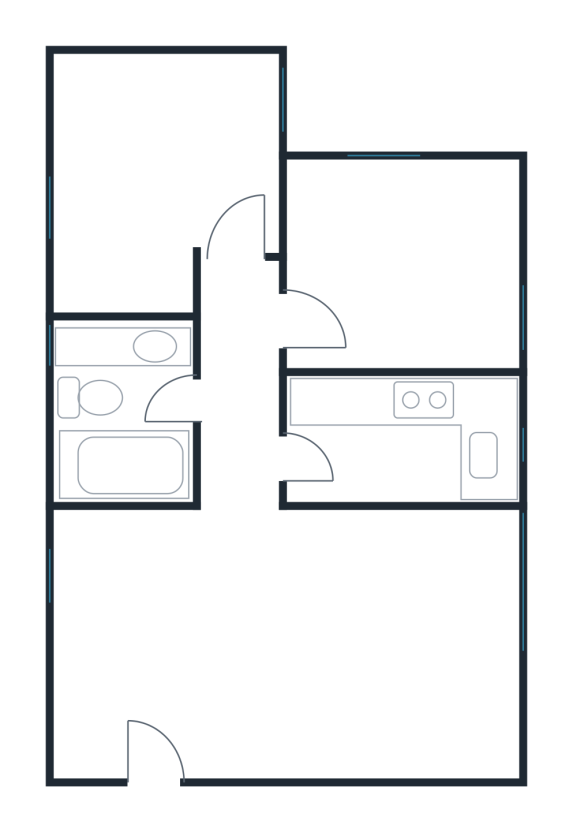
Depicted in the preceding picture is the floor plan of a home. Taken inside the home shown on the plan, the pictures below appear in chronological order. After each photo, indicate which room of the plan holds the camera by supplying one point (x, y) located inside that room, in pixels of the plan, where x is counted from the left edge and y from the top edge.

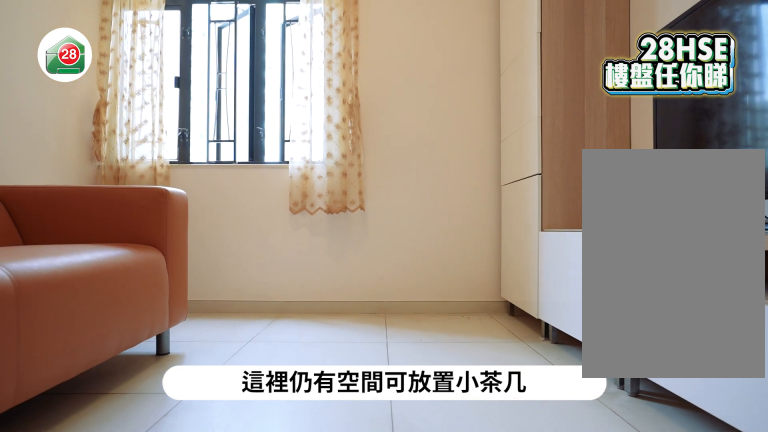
(252, 640)
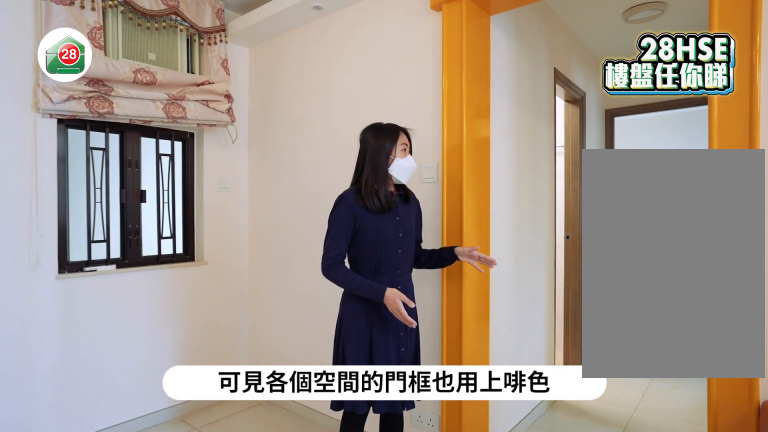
(253, 641)
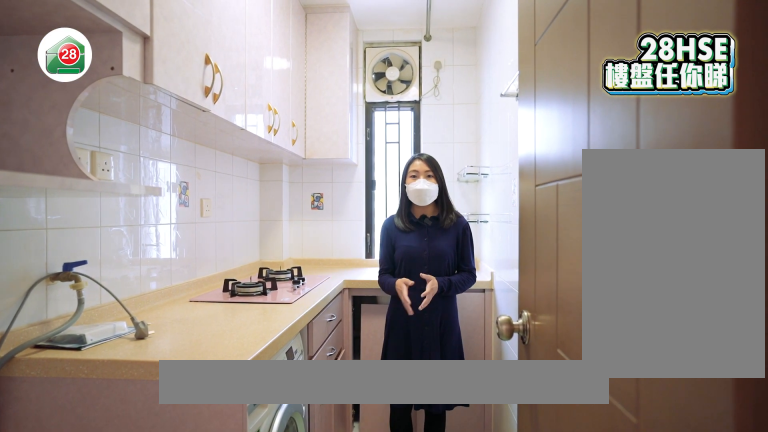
(360, 437)
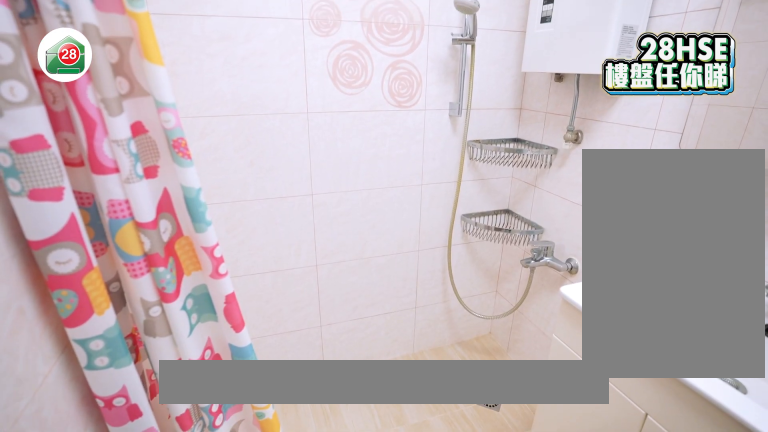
(143, 418)
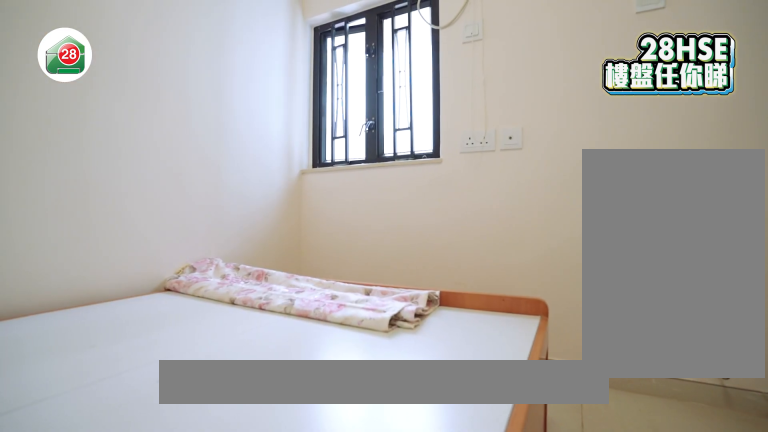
(143, 161)
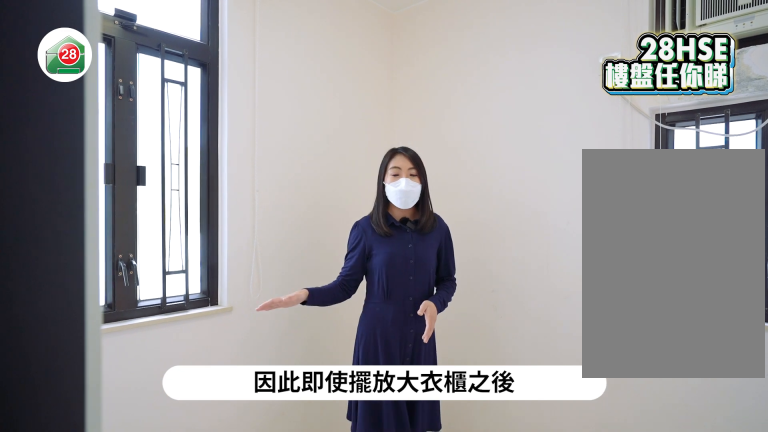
(406, 248)
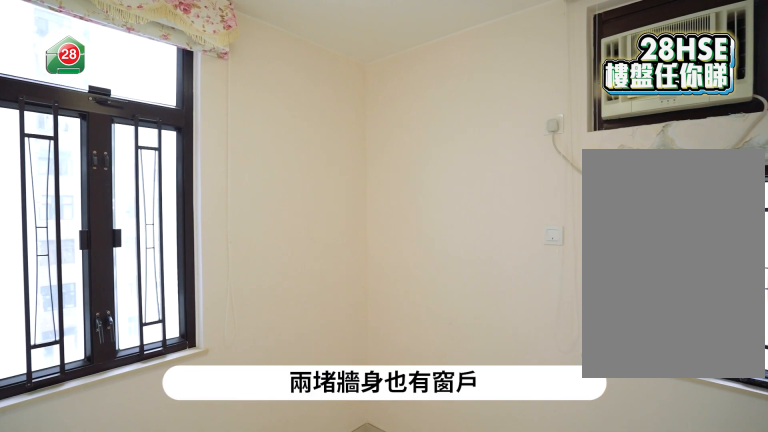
(406, 248)
